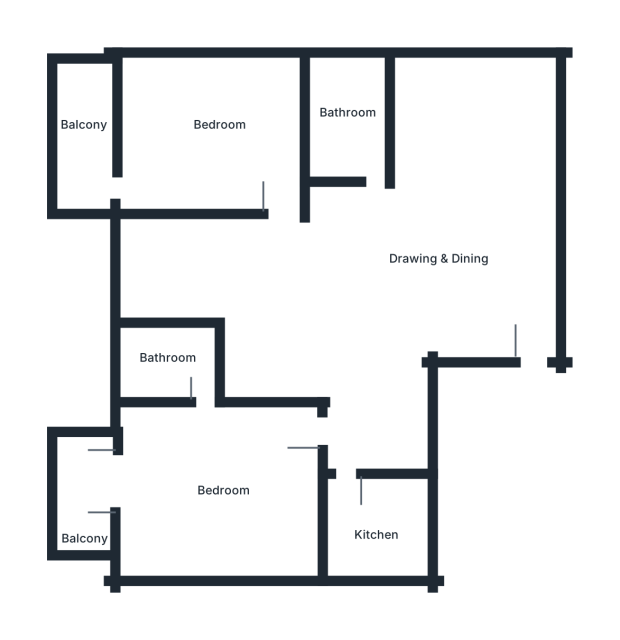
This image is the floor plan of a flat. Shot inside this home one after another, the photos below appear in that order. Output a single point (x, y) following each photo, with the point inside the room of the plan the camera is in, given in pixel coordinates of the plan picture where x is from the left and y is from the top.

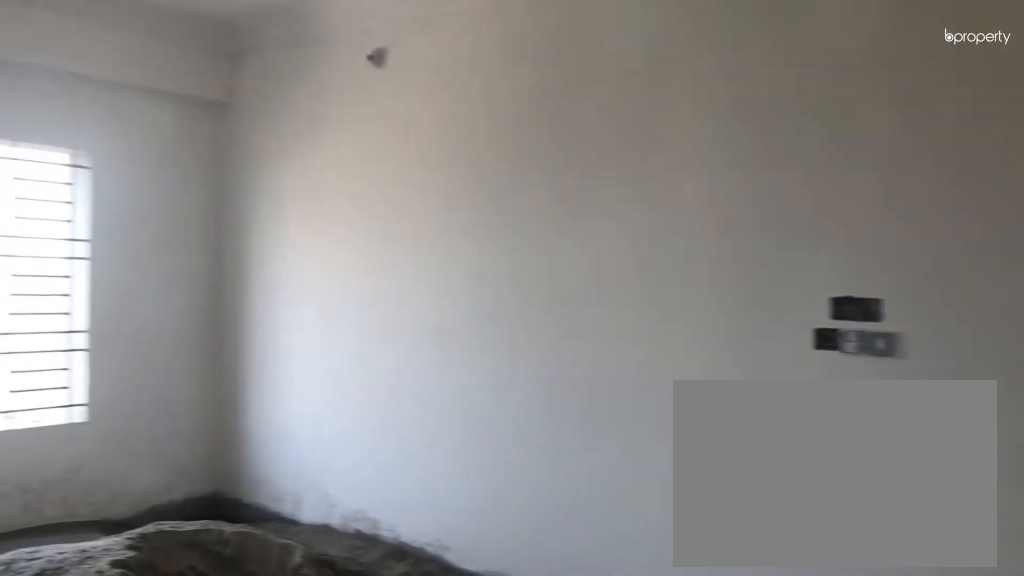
(491, 181)
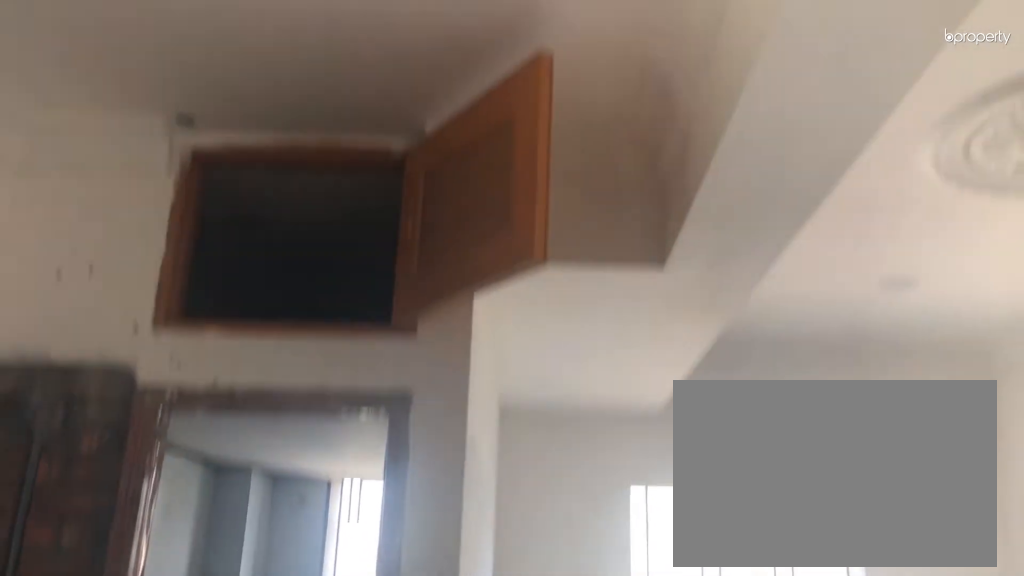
(395, 263)
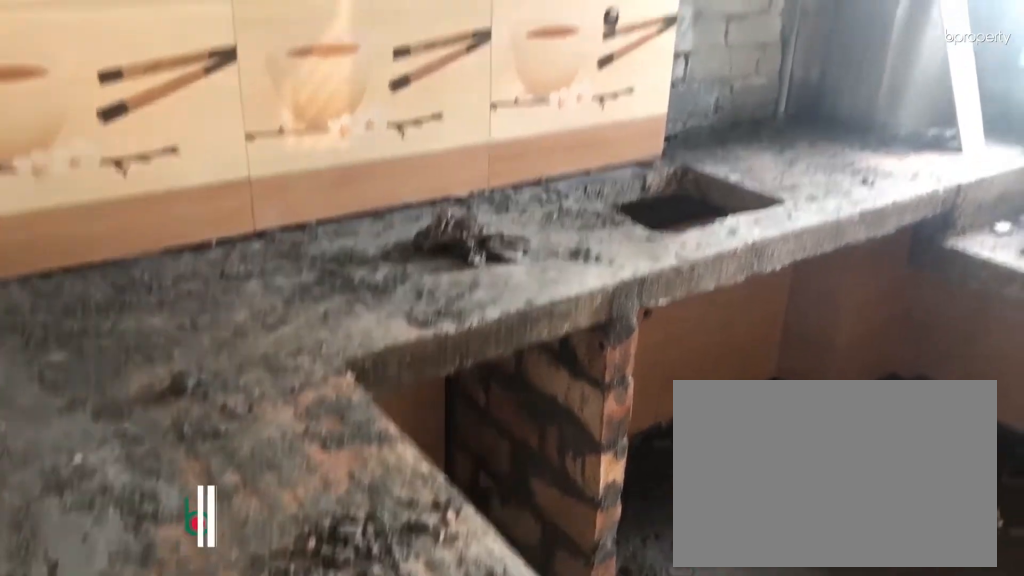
(377, 523)
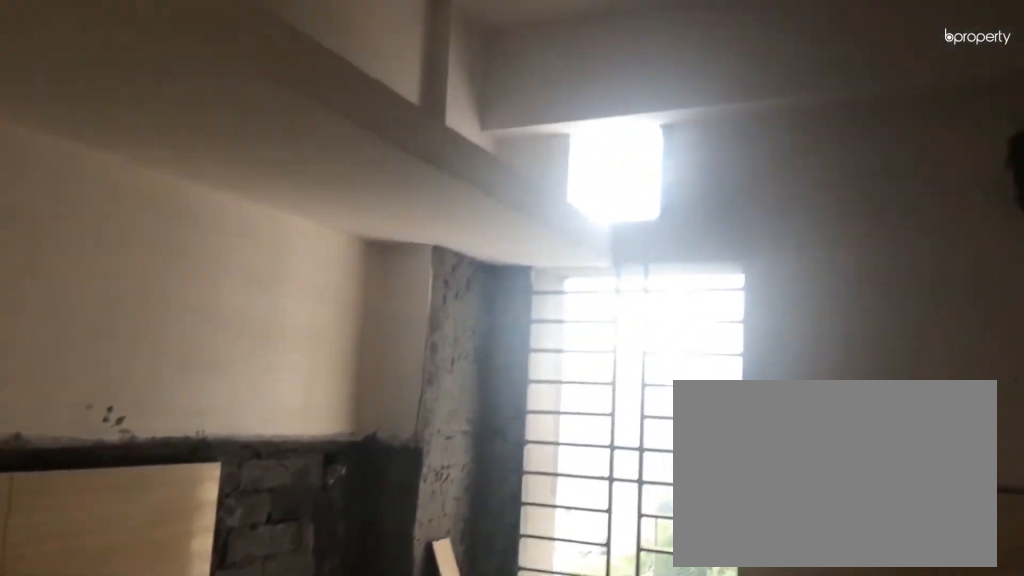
(377, 523)
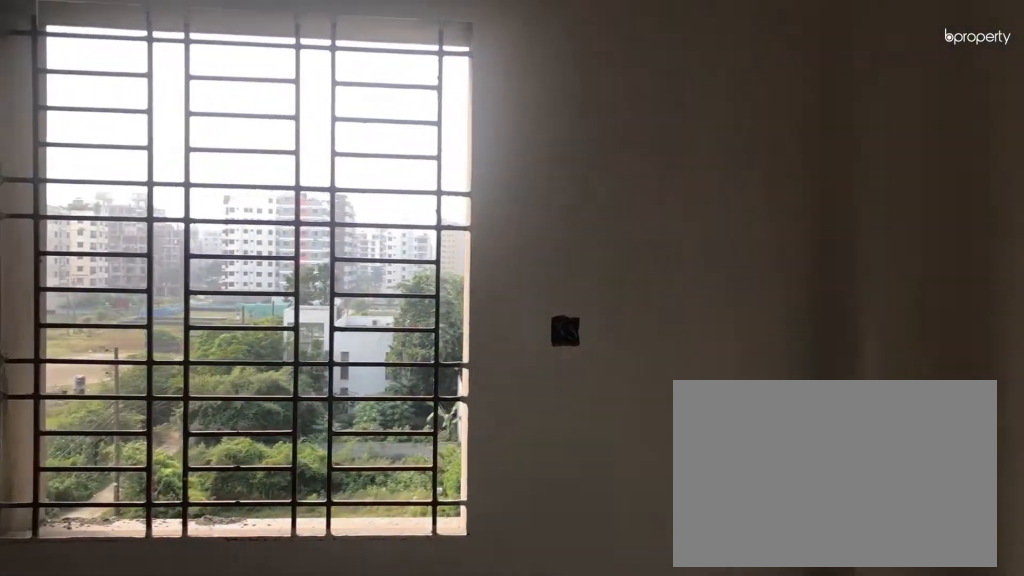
(217, 503)
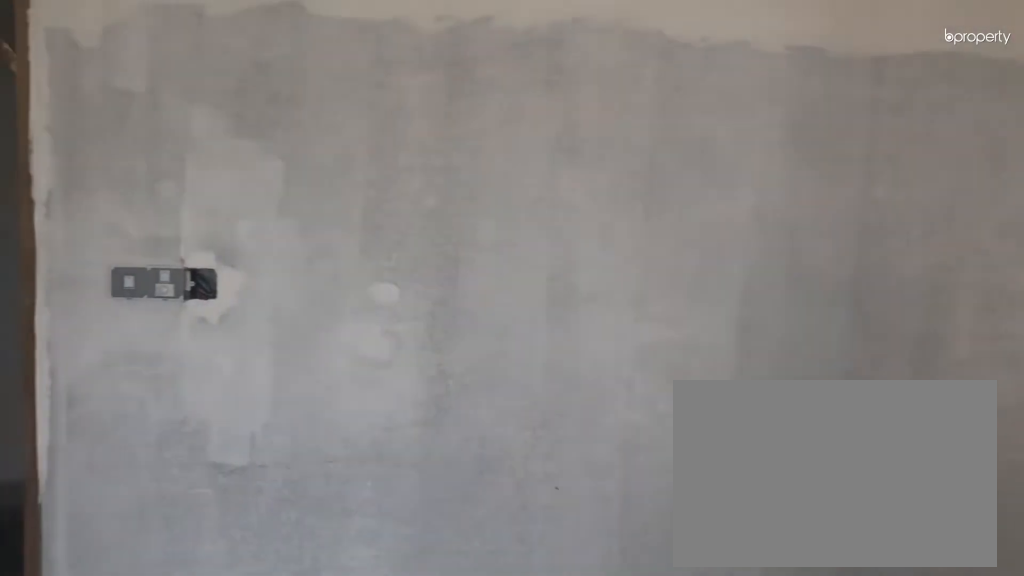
(217, 503)
